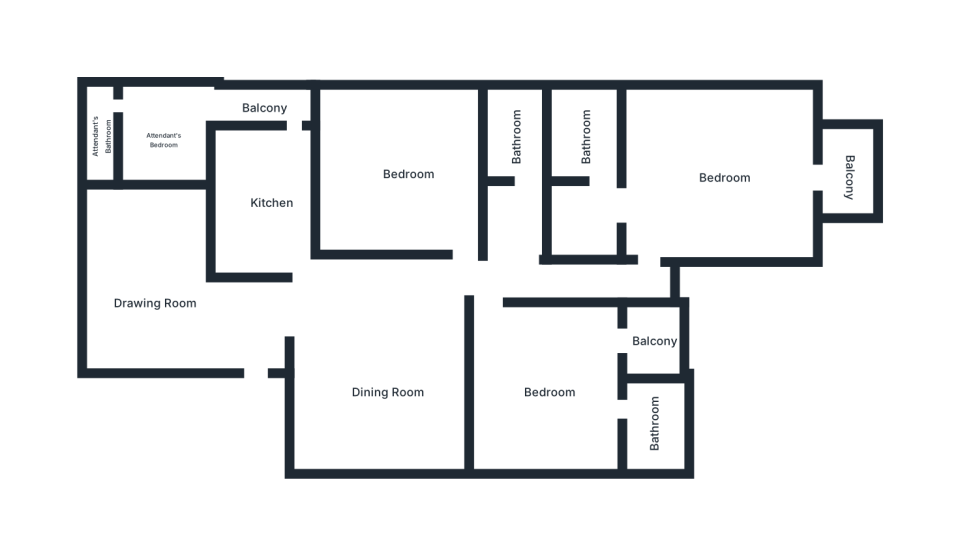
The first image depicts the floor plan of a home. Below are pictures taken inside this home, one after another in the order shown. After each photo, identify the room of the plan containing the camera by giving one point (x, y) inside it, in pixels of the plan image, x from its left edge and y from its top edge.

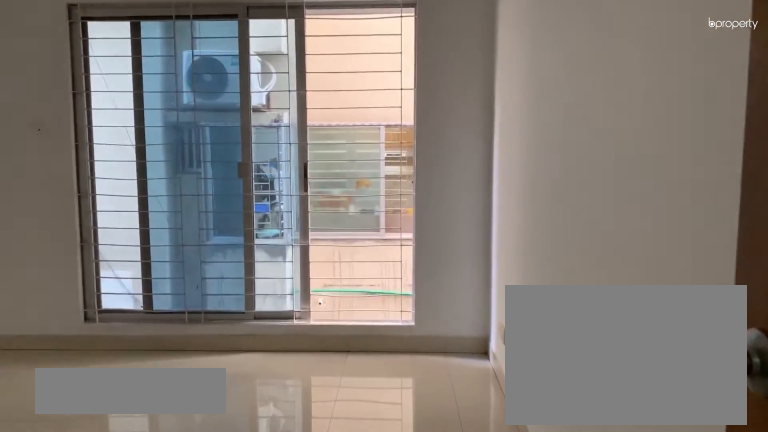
(410, 174)
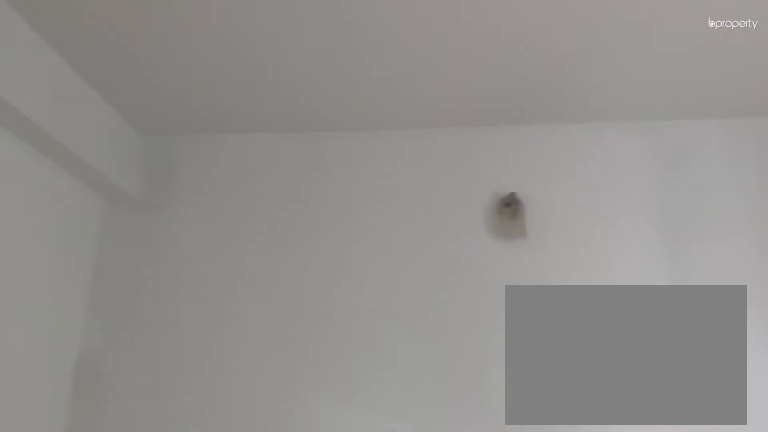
(409, 173)
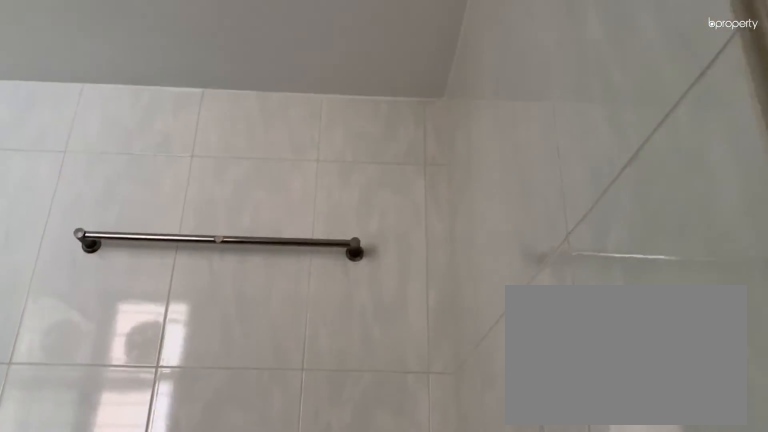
(651, 421)
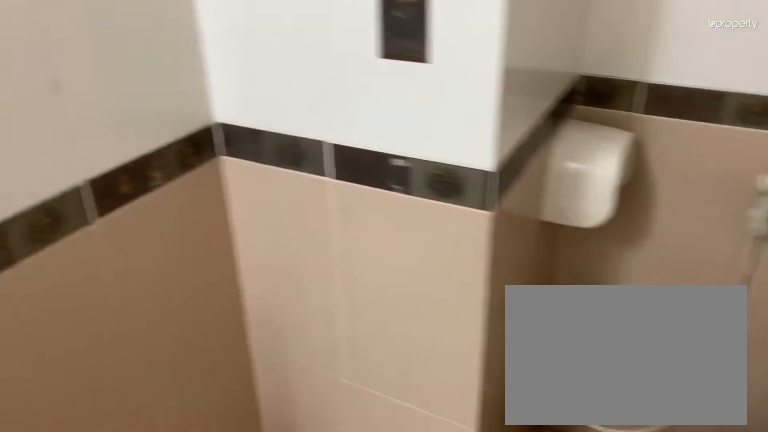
(517, 131)
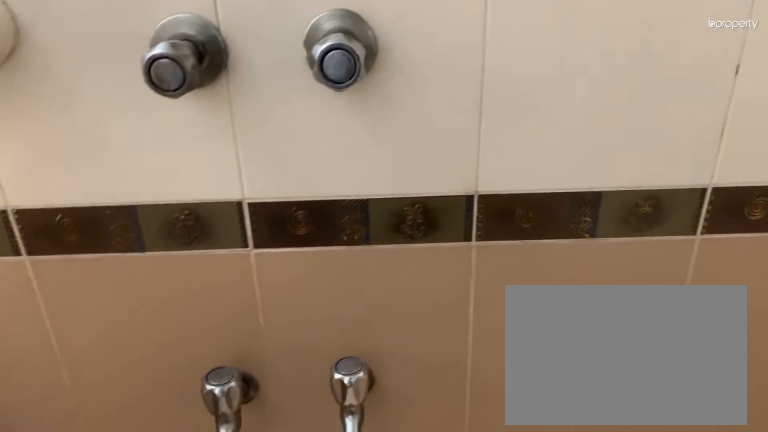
(517, 131)
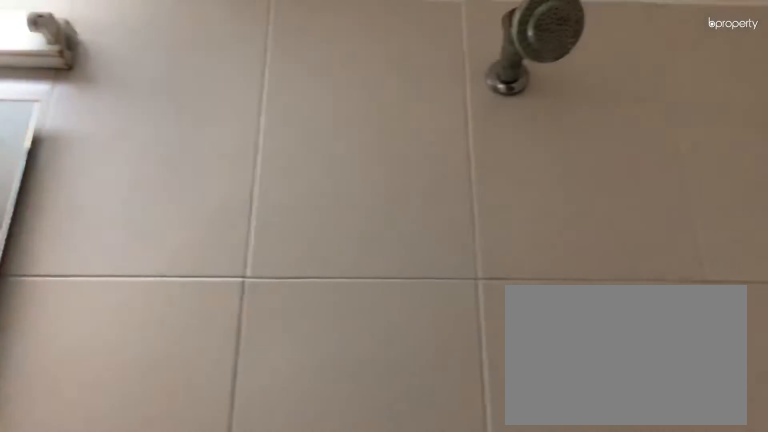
(517, 131)
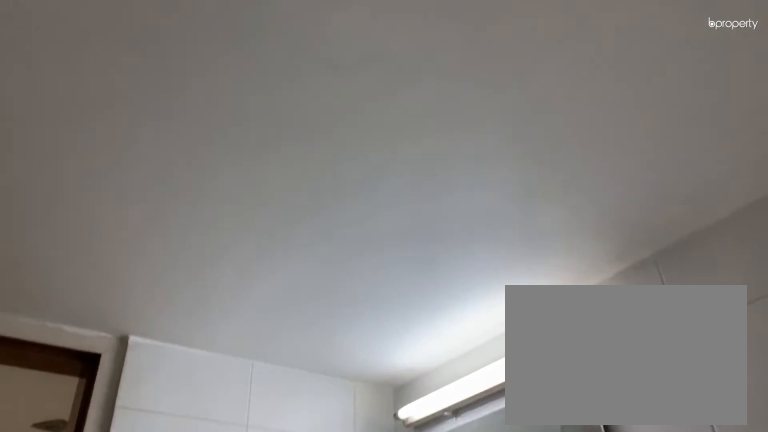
(586, 134)
